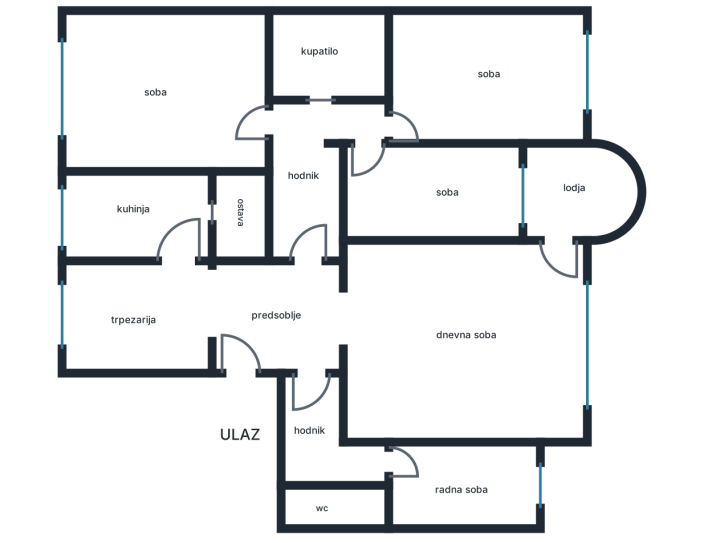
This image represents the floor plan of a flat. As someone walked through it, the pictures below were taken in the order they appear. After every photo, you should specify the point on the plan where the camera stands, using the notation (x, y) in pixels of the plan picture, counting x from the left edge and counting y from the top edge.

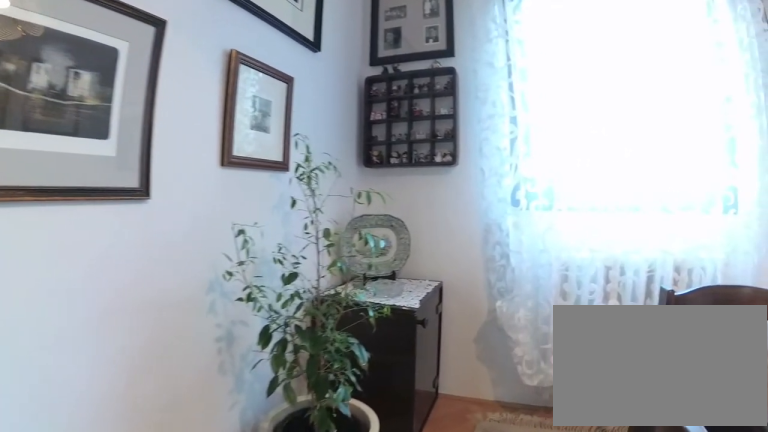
(180, 343)
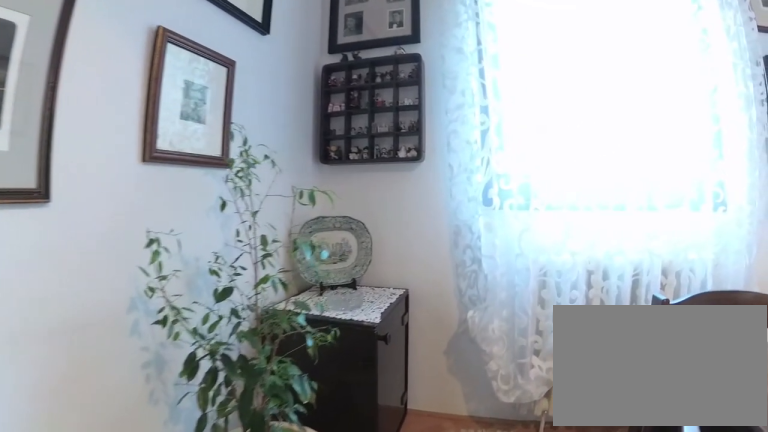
(168, 345)
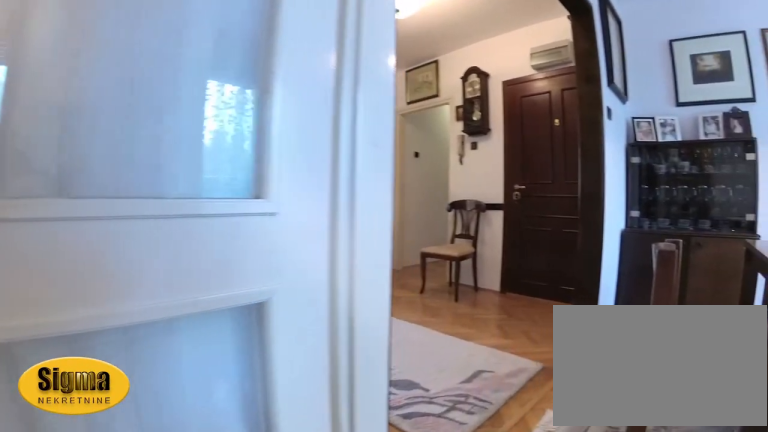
(164, 226)
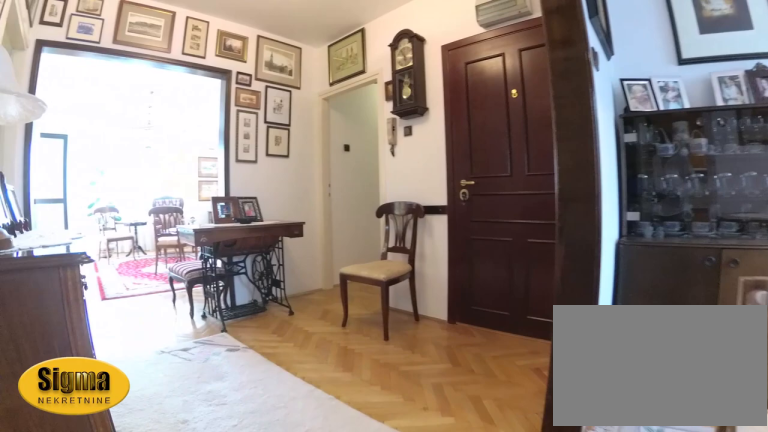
(181, 258)
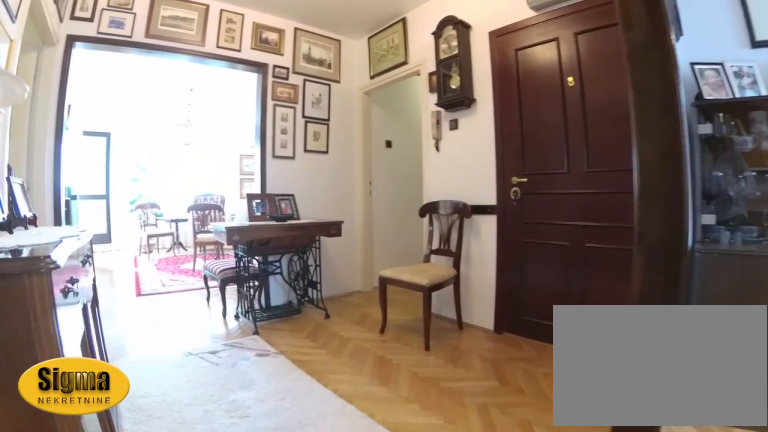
(183, 268)
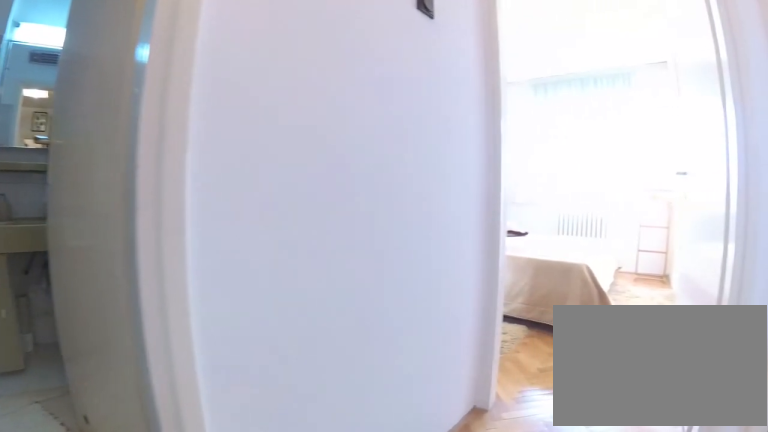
(302, 164)
